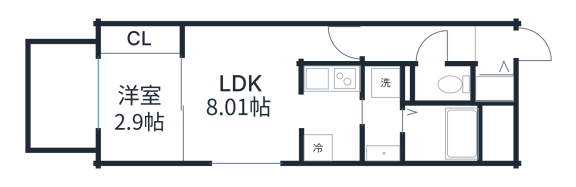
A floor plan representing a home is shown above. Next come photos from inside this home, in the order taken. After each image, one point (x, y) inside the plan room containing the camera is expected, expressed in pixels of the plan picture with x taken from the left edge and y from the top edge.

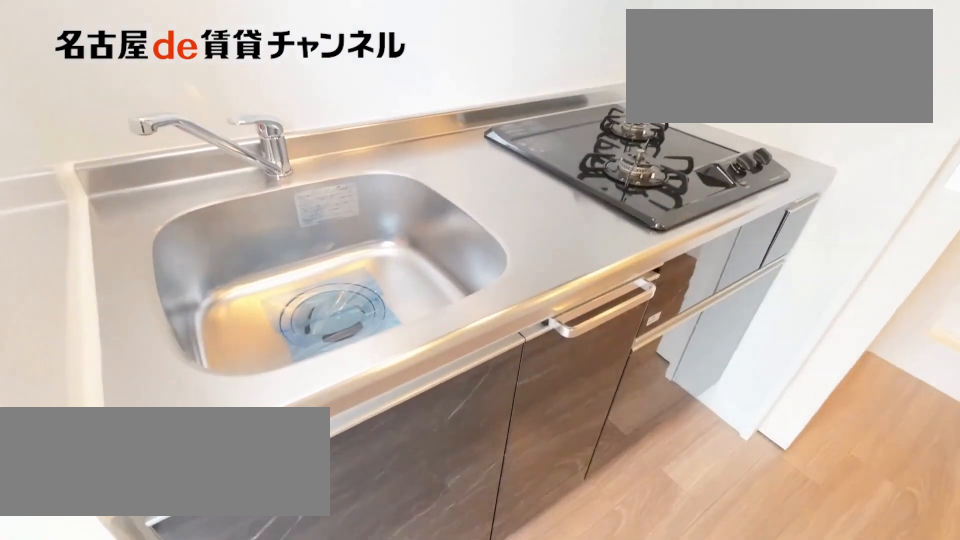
(331, 114)
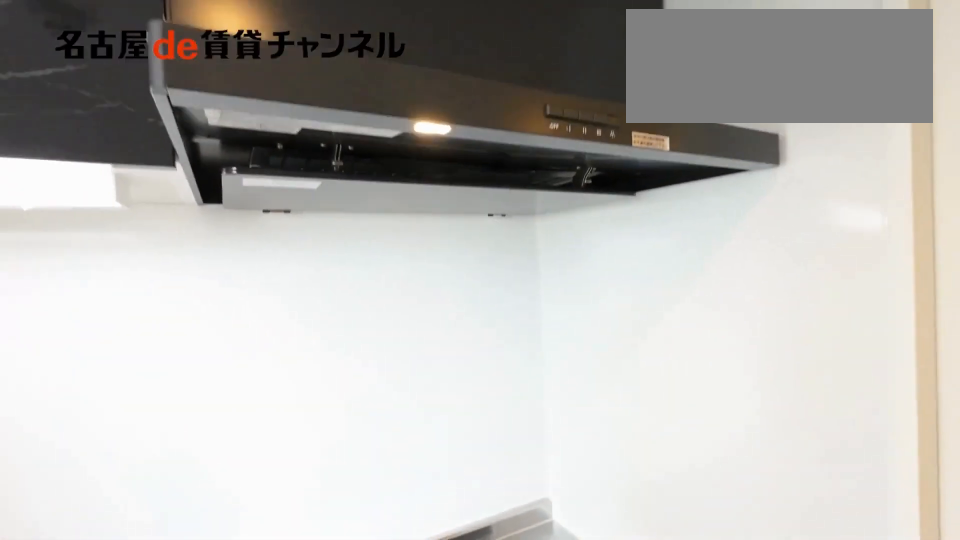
(331, 114)
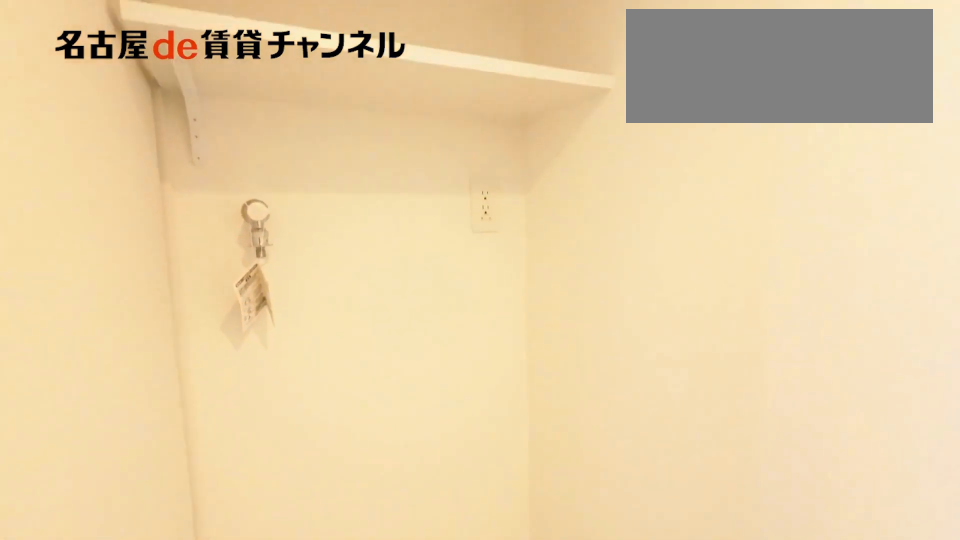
(381, 84)
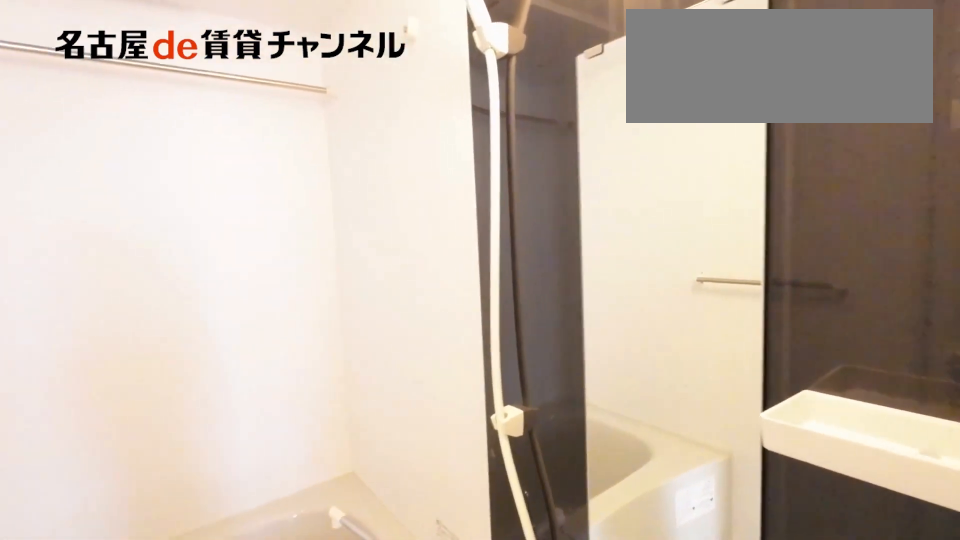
(442, 136)
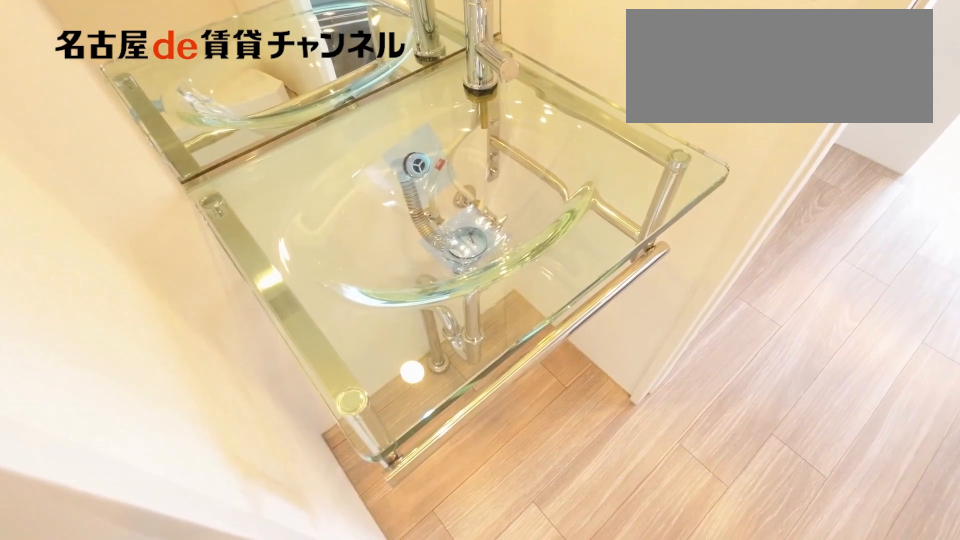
(383, 148)
